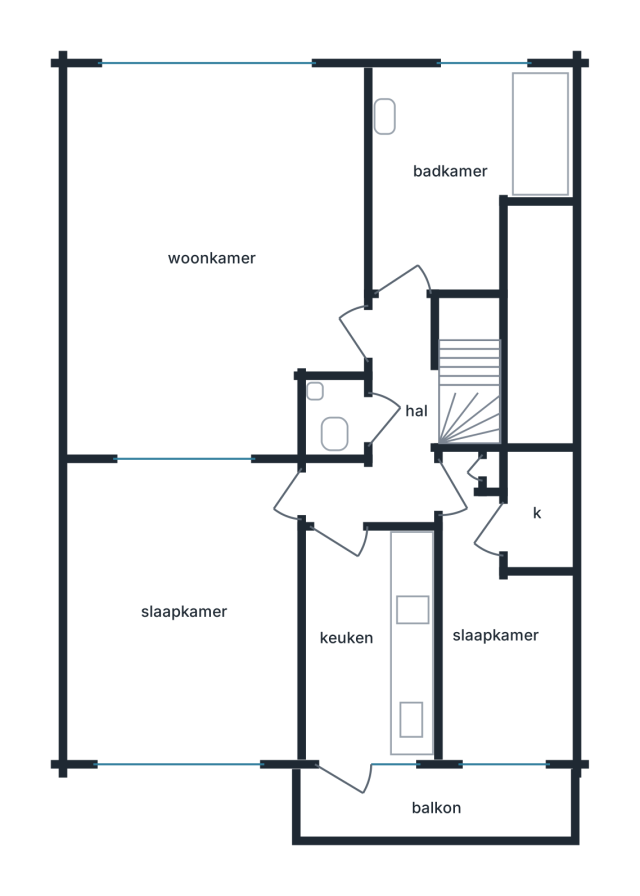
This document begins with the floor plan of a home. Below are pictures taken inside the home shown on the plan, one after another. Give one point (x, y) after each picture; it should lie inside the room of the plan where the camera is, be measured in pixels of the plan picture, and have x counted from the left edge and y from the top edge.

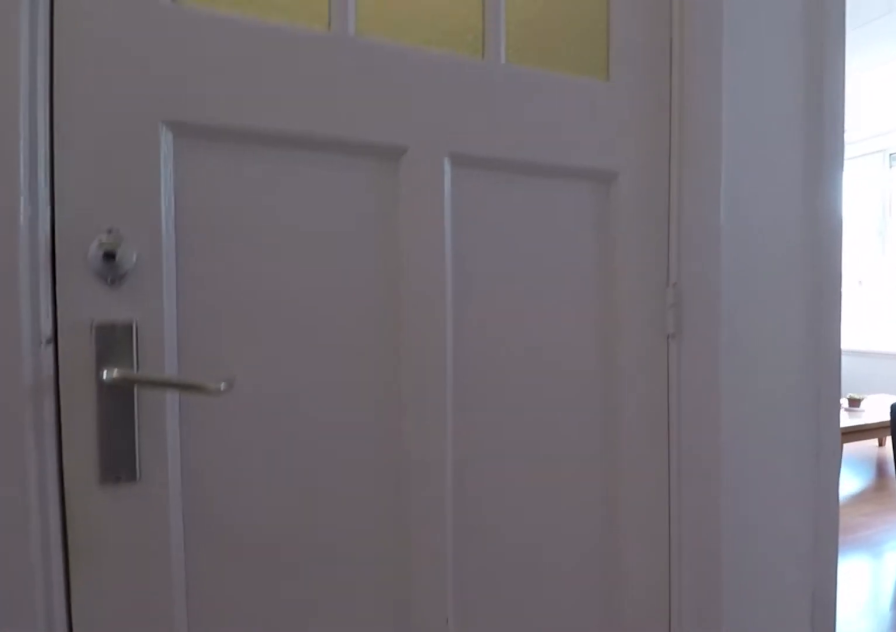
(390, 425)
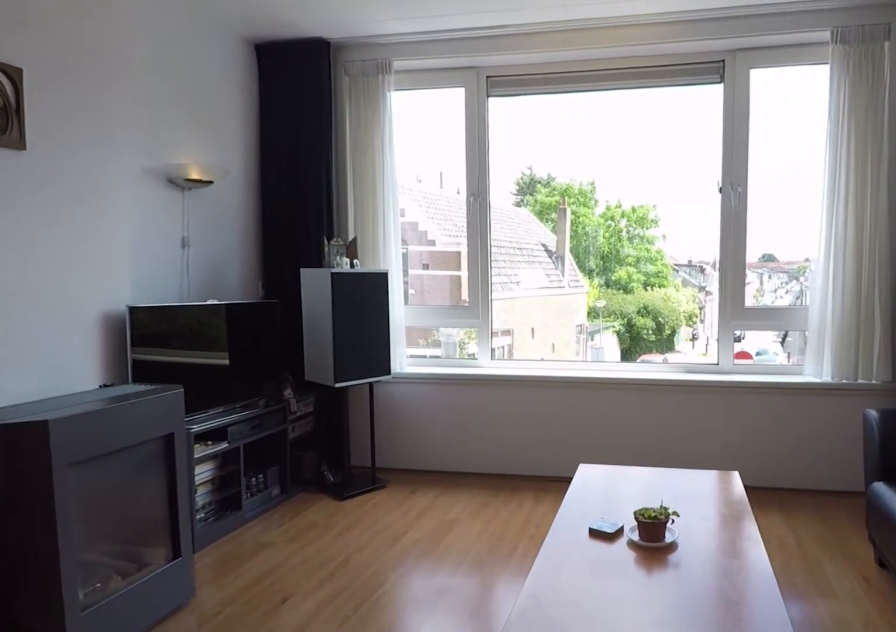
(212, 256)
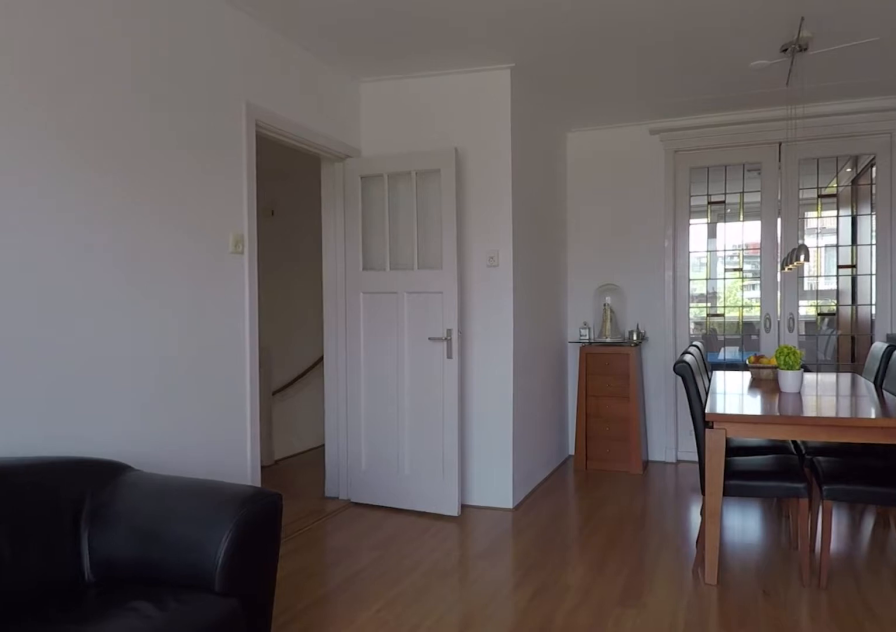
(212, 256)
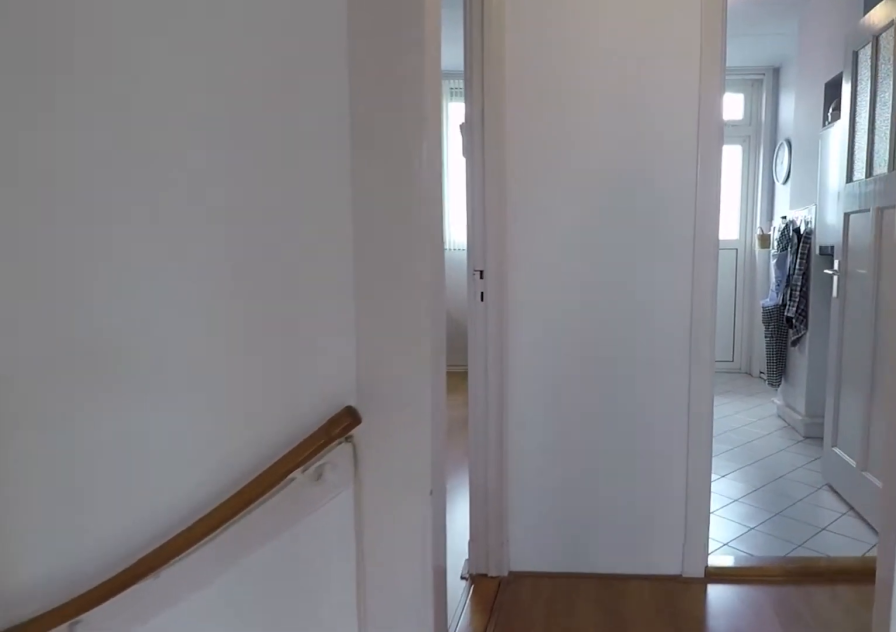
(389, 425)
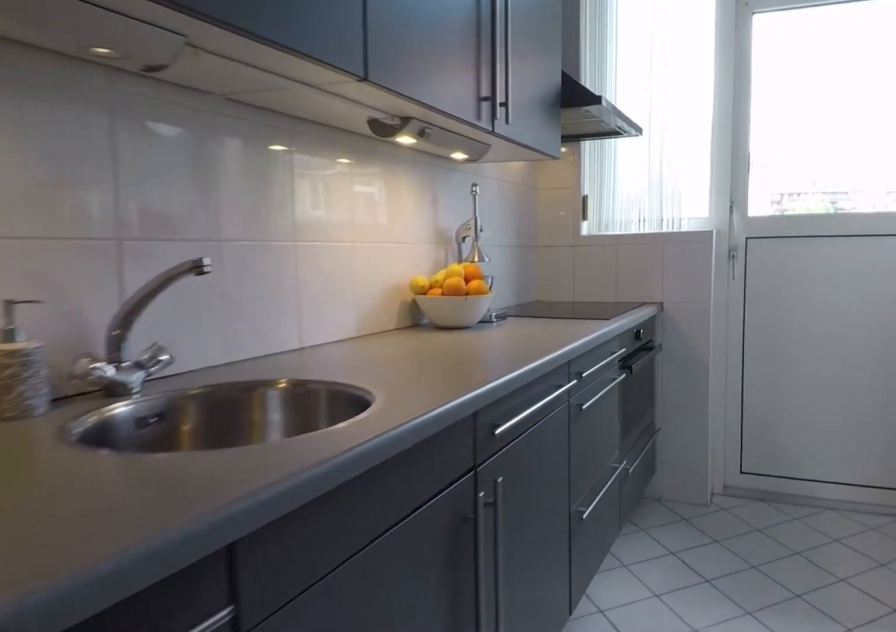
(368, 640)
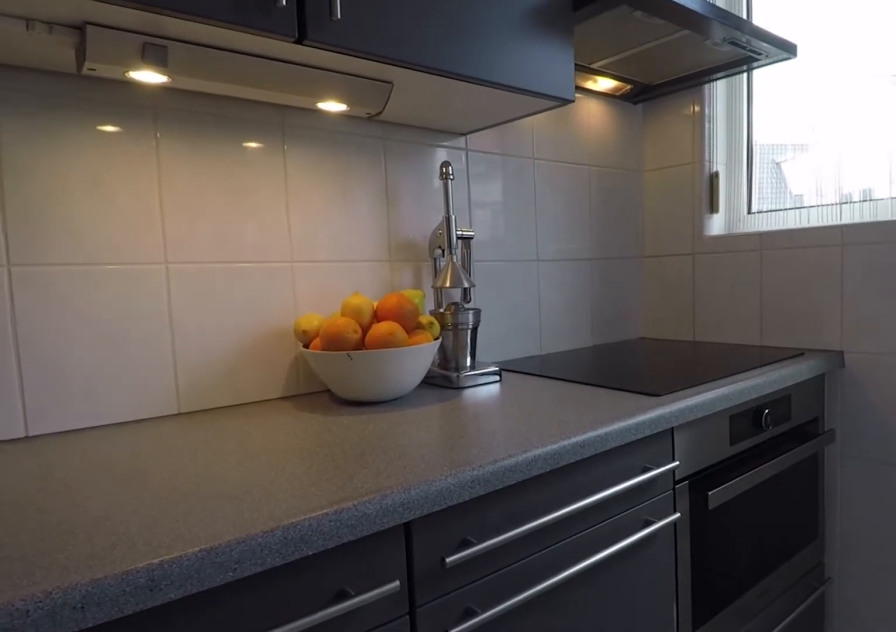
(368, 640)
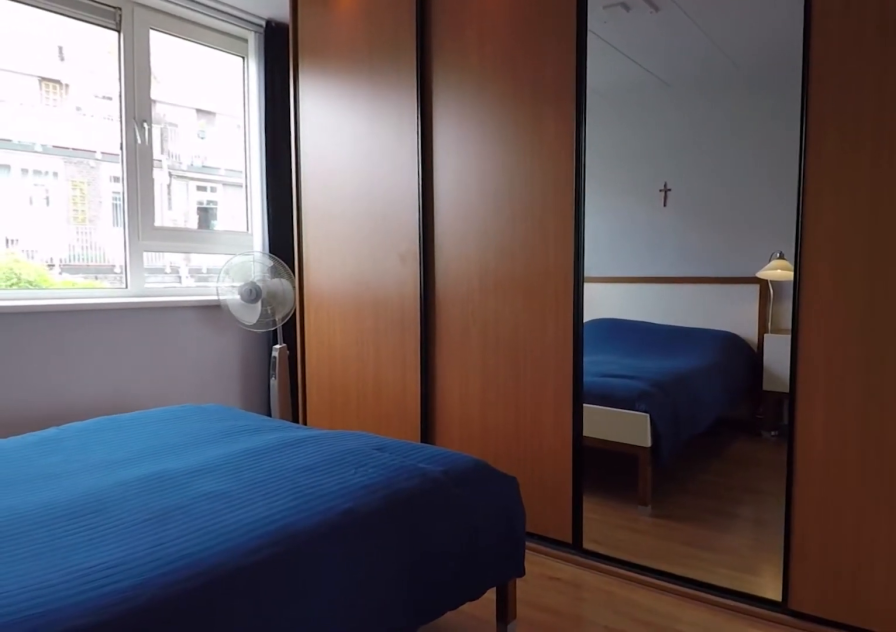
(185, 610)
